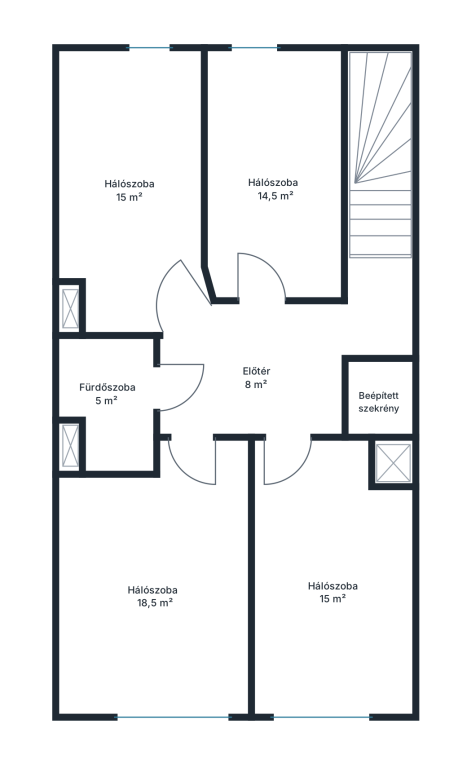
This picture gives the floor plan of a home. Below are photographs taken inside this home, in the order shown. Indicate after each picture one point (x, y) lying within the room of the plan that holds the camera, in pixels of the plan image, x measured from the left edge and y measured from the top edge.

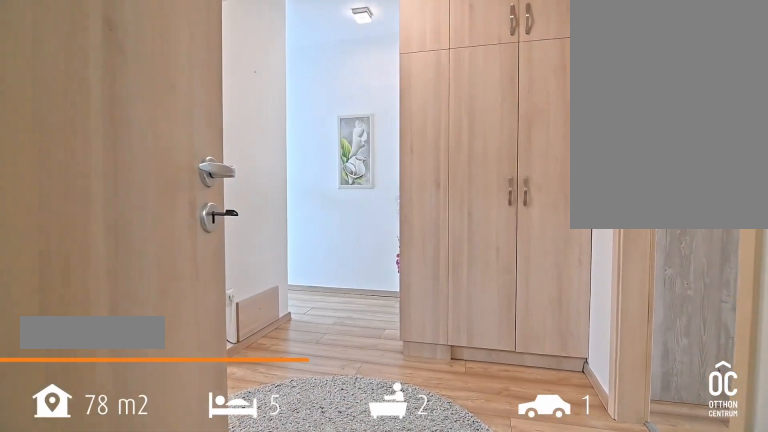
(254, 371)
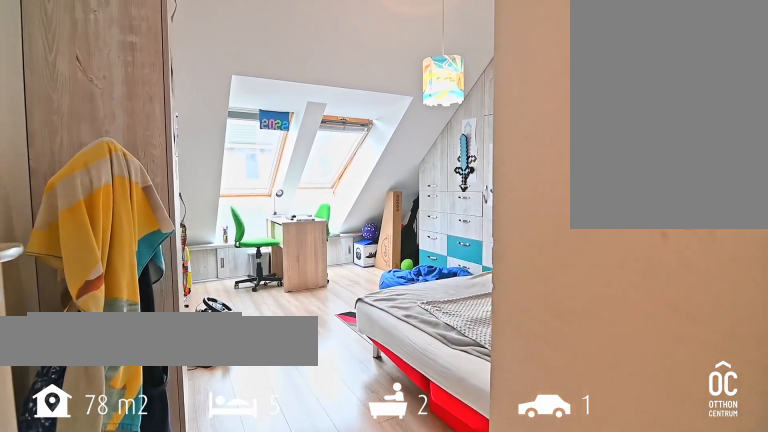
(152, 594)
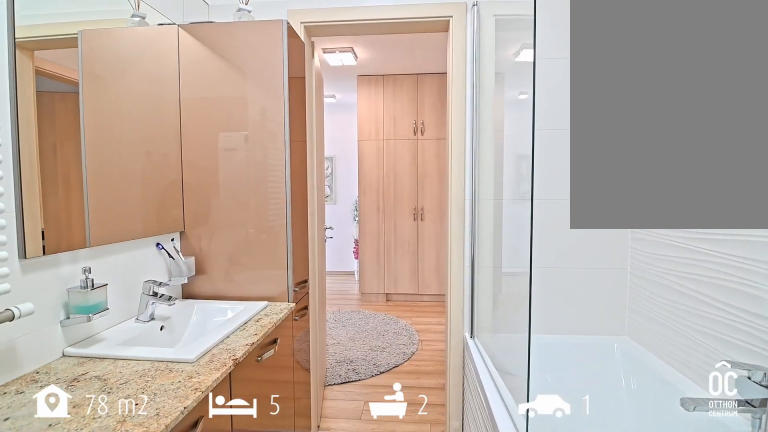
(108, 396)
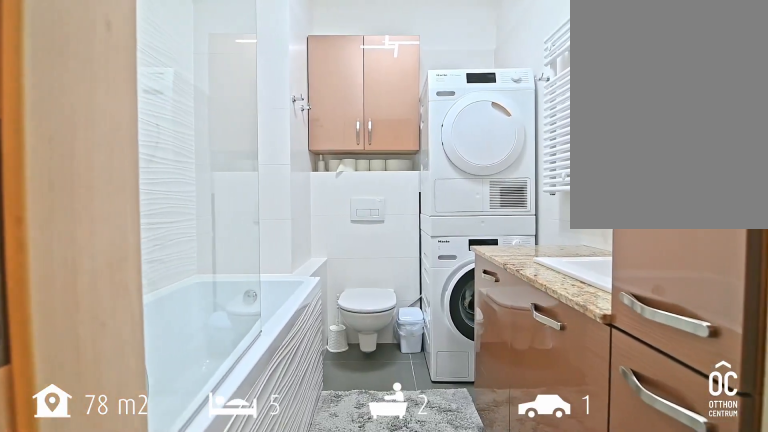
(108, 396)
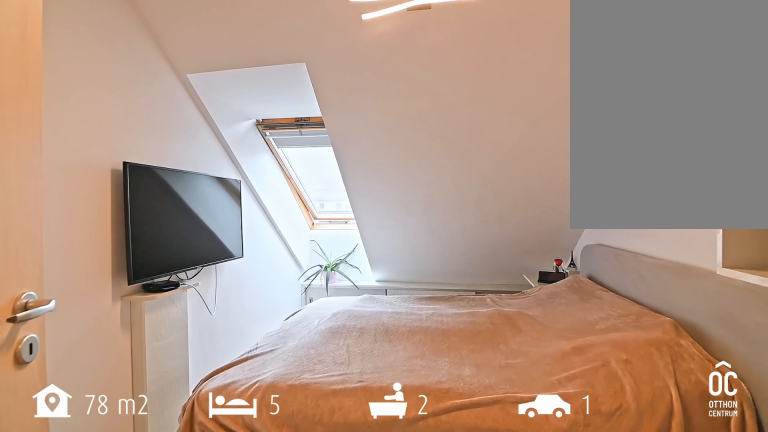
(274, 176)
